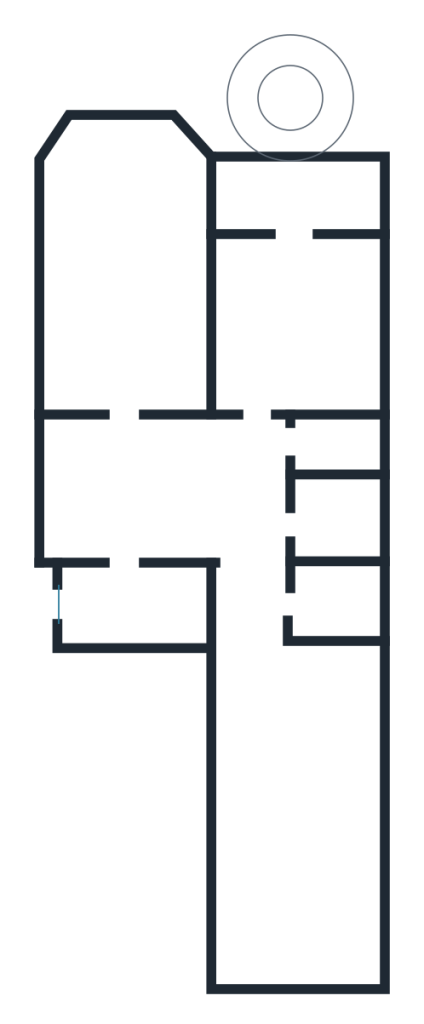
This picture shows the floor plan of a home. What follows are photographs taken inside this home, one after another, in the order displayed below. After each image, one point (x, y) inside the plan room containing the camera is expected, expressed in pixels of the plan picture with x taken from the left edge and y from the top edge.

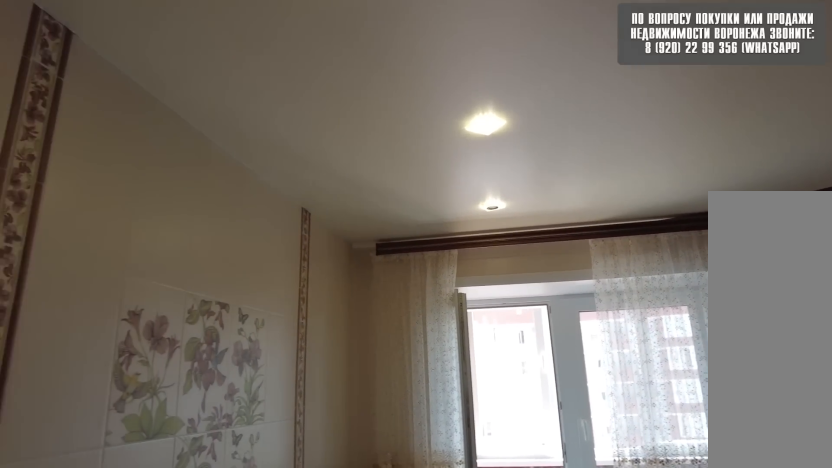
(302, 360)
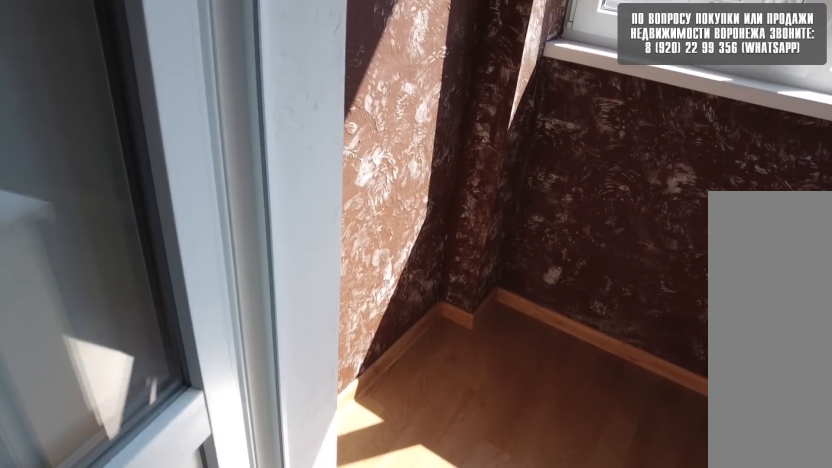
(302, 360)
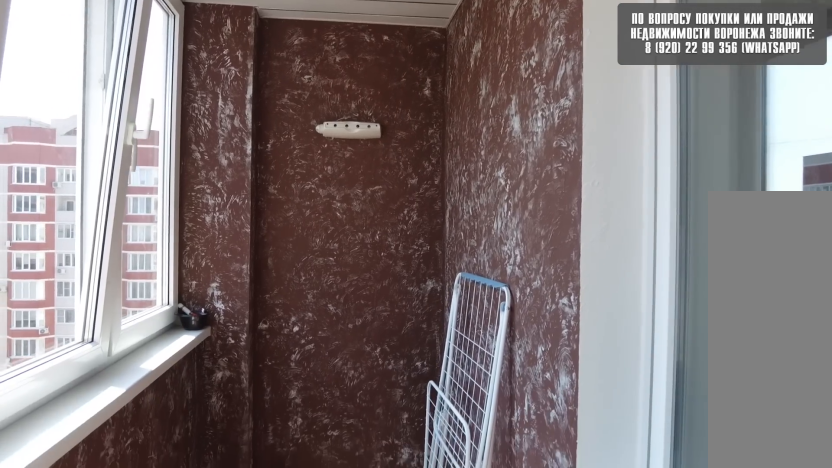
(290, 209)
